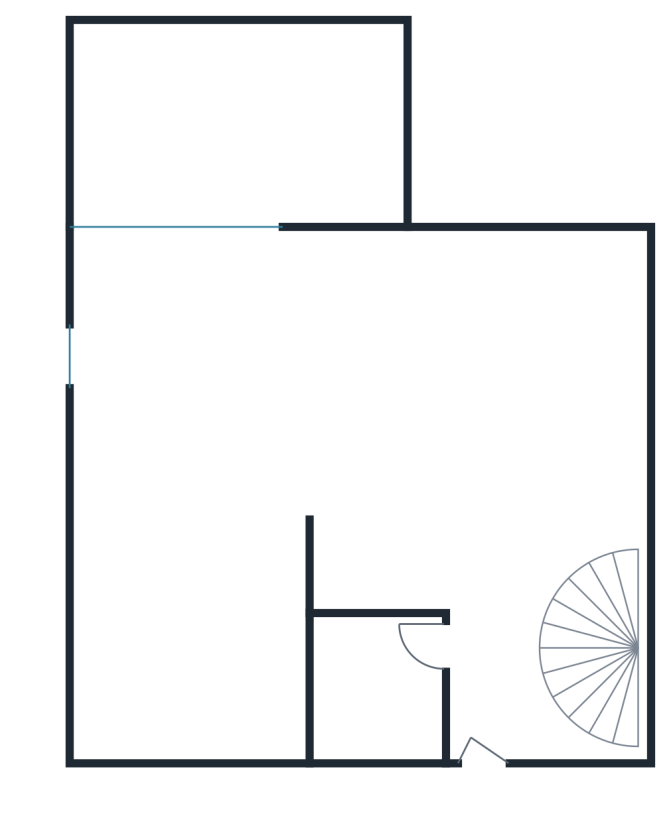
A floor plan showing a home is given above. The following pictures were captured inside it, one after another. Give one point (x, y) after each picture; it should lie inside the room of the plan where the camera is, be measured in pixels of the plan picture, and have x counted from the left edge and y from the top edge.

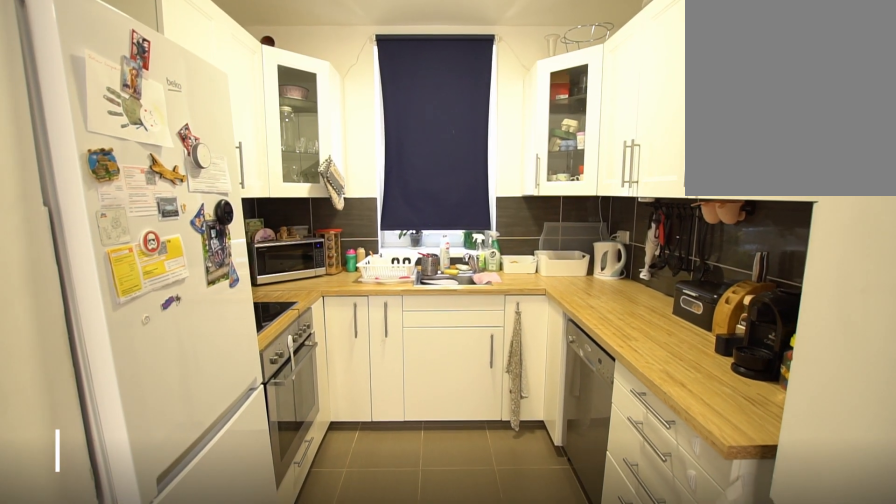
(189, 637)
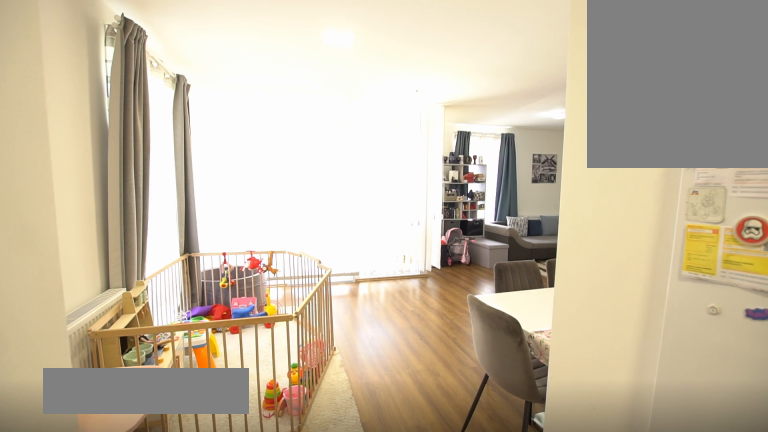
(189, 637)
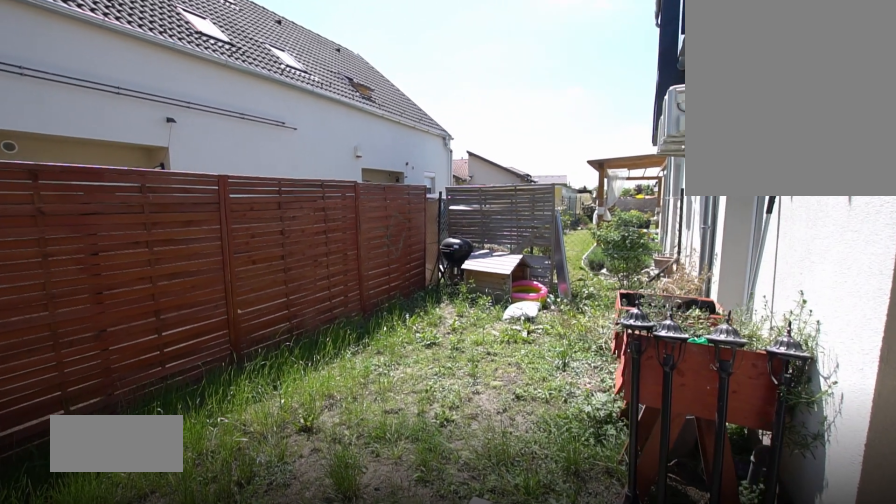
(243, 115)
